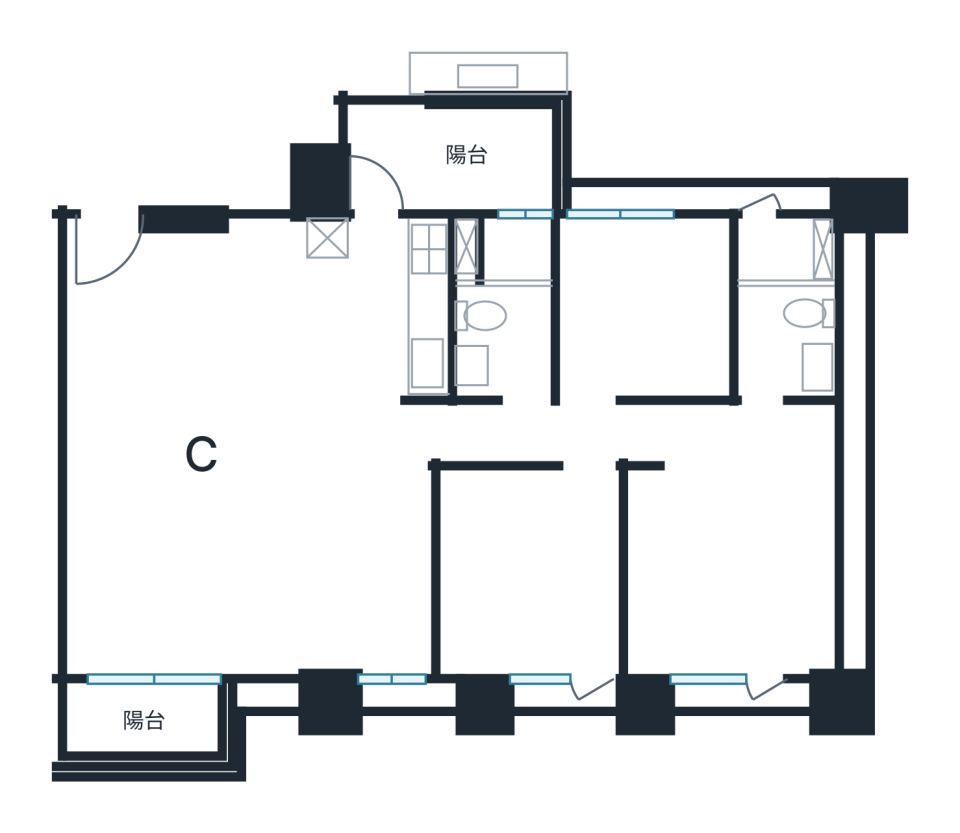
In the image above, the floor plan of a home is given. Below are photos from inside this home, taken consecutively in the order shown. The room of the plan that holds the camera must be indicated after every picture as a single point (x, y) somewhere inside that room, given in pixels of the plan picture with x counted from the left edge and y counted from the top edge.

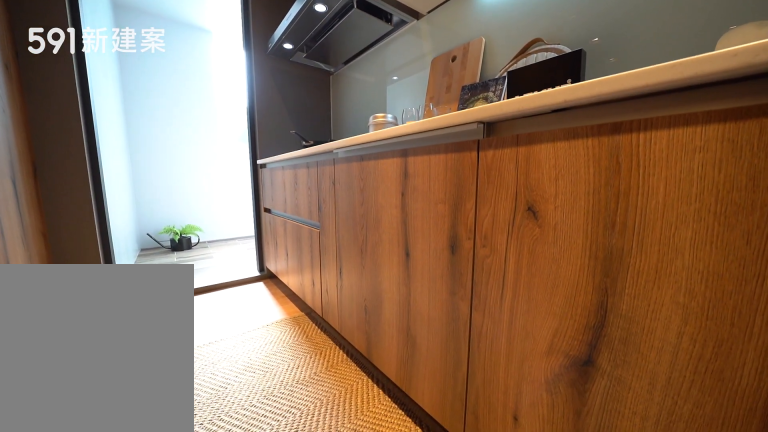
(381, 305)
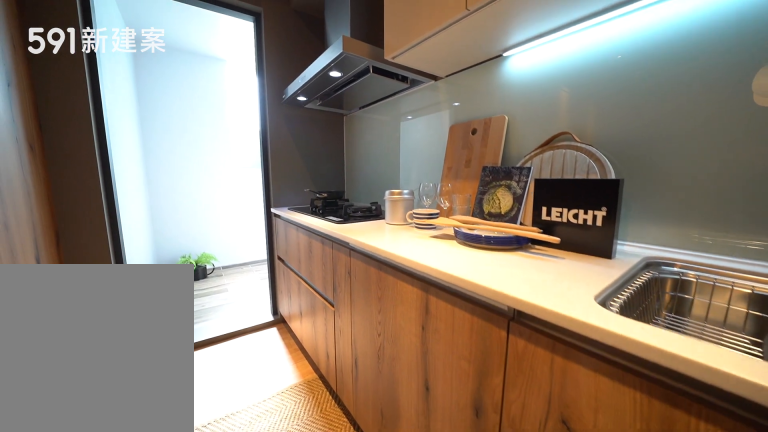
(381, 305)
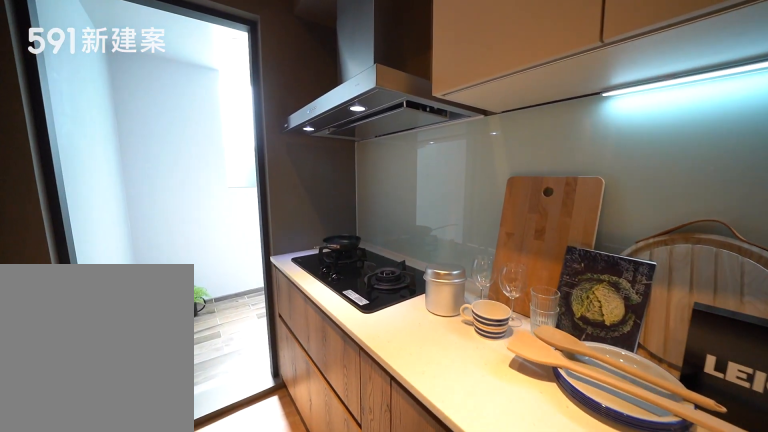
(381, 305)
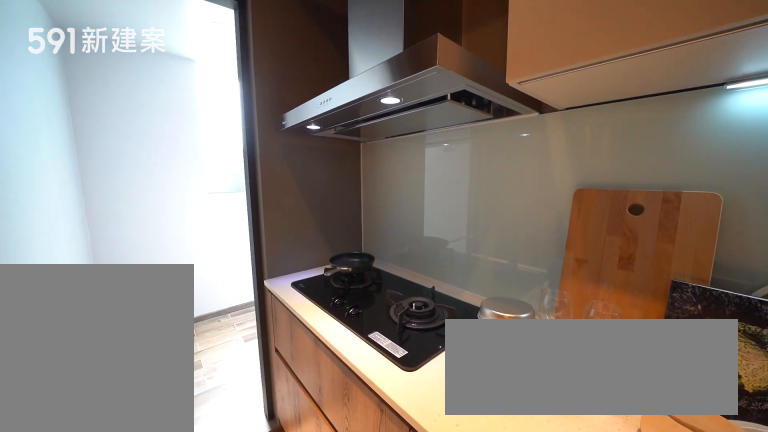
(381, 305)
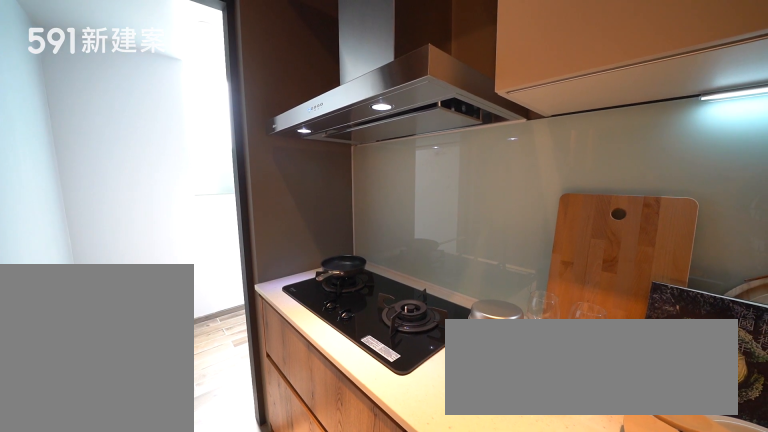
(381, 305)
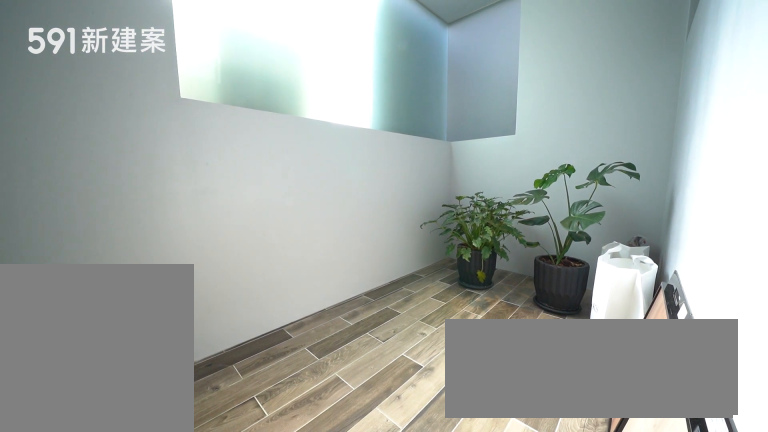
(450, 159)
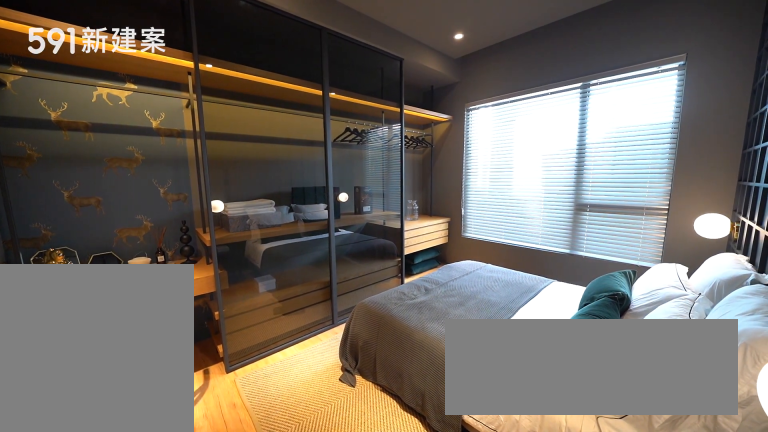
(732, 543)
